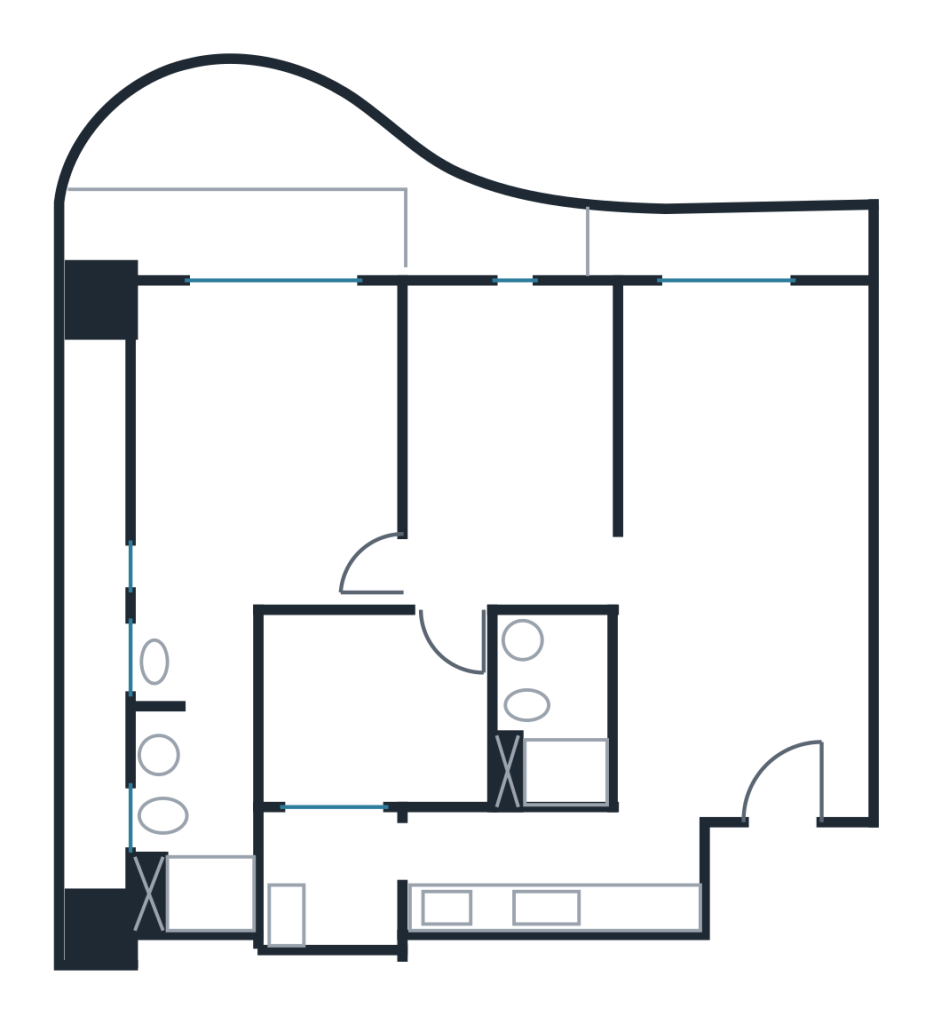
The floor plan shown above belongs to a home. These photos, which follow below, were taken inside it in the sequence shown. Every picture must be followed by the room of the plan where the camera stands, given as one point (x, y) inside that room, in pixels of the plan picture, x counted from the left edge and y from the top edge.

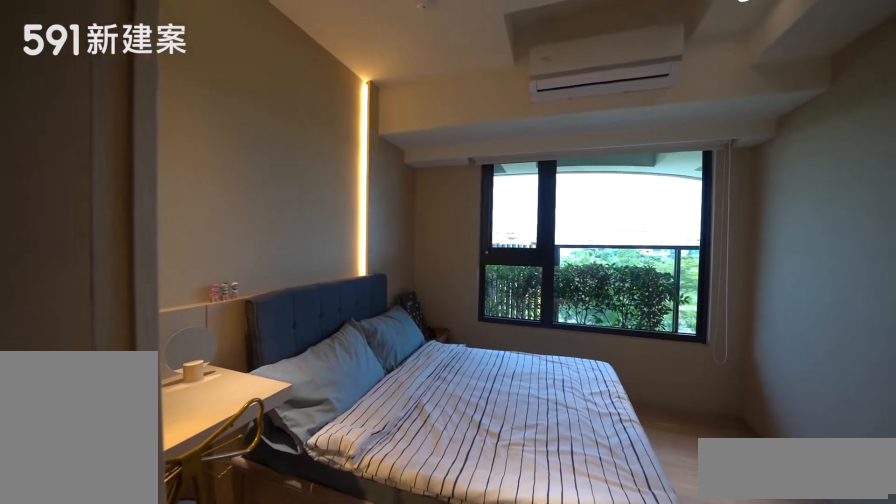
(505, 403)
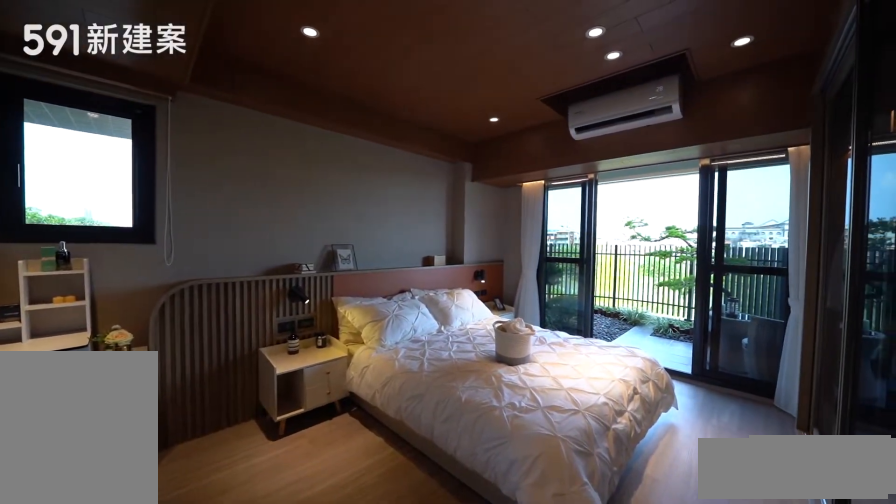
(255, 466)
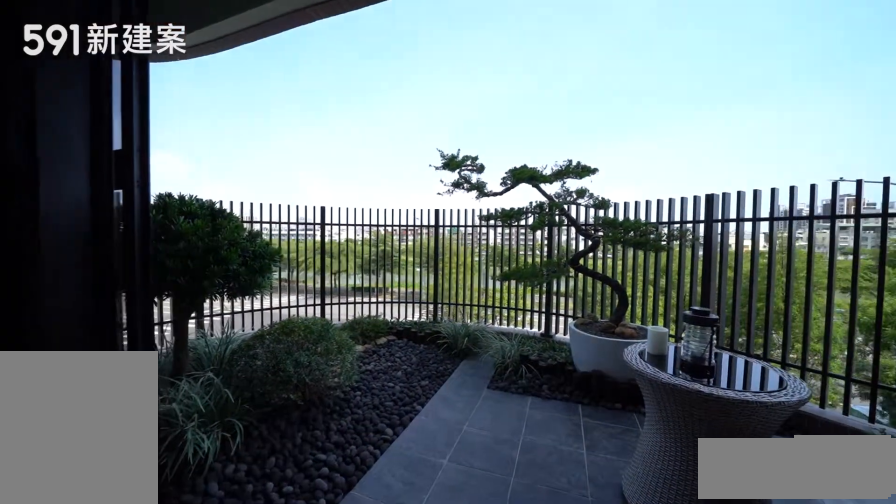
(292, 193)
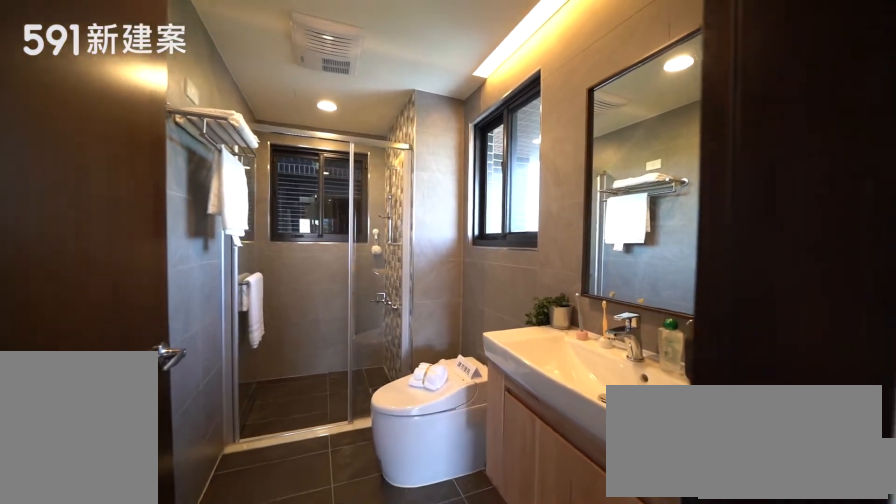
(189, 834)
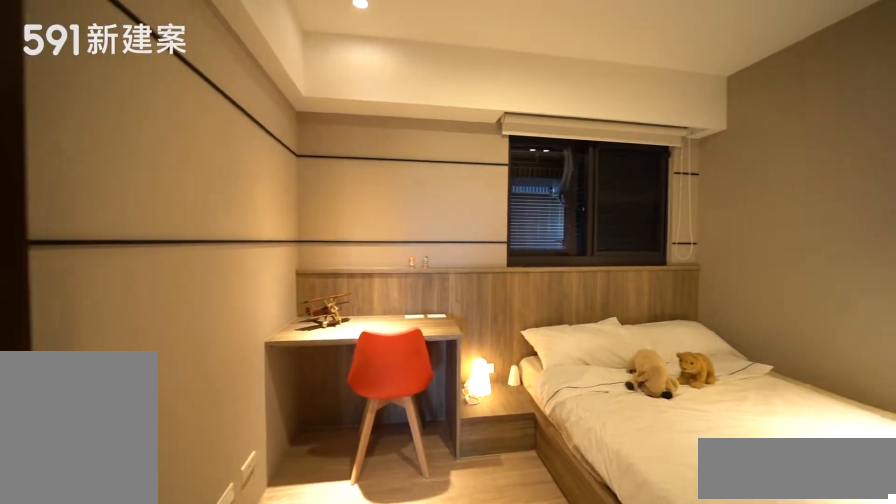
(365, 716)
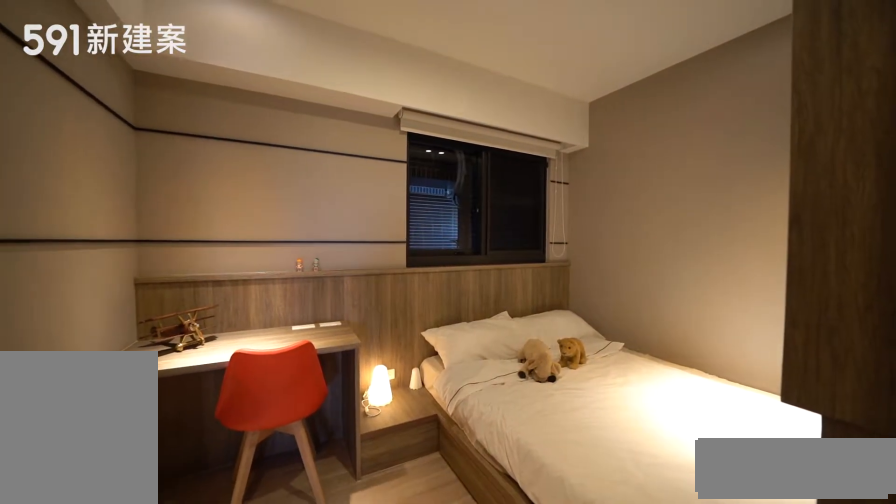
(365, 716)
